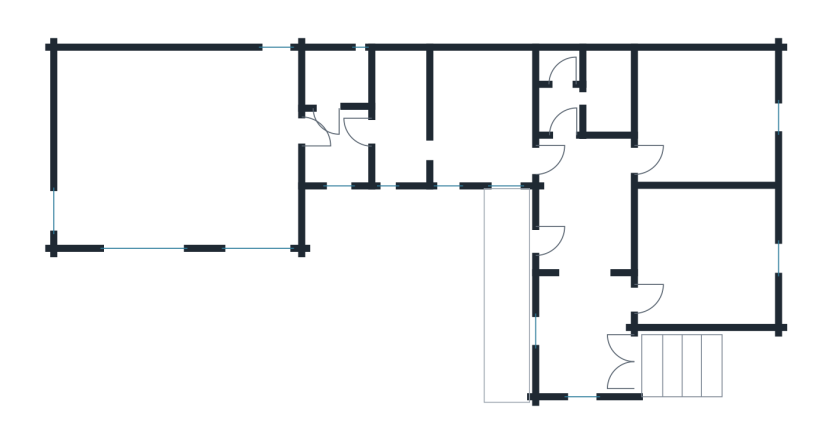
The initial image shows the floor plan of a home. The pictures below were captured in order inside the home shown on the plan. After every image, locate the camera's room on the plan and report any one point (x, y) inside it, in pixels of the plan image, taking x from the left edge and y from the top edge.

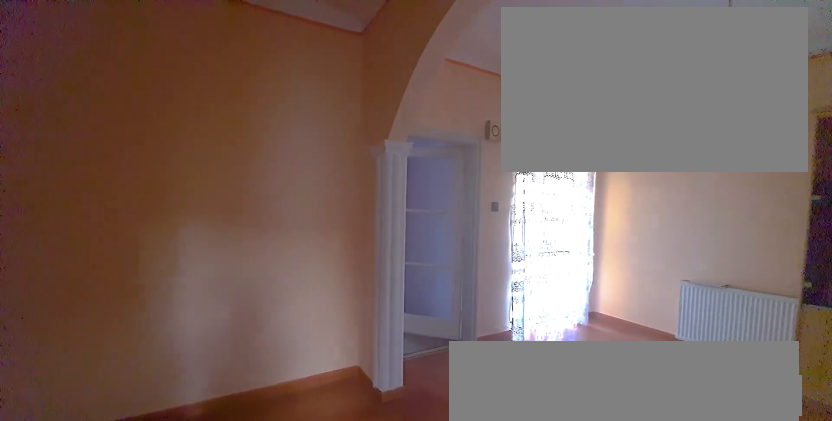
(585, 277)
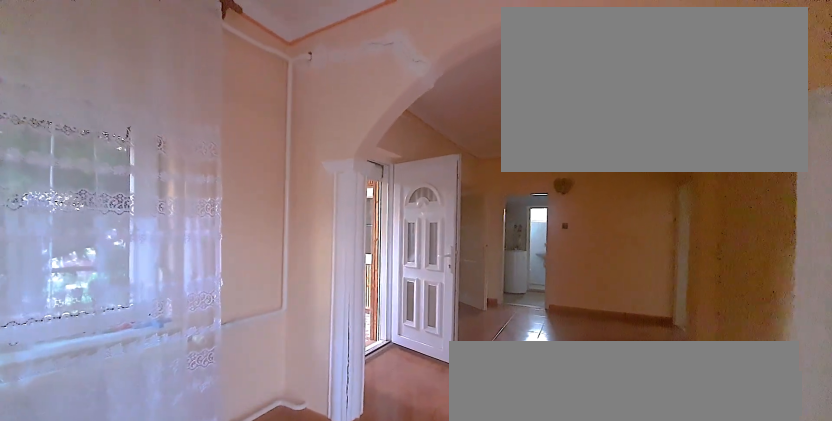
(586, 277)
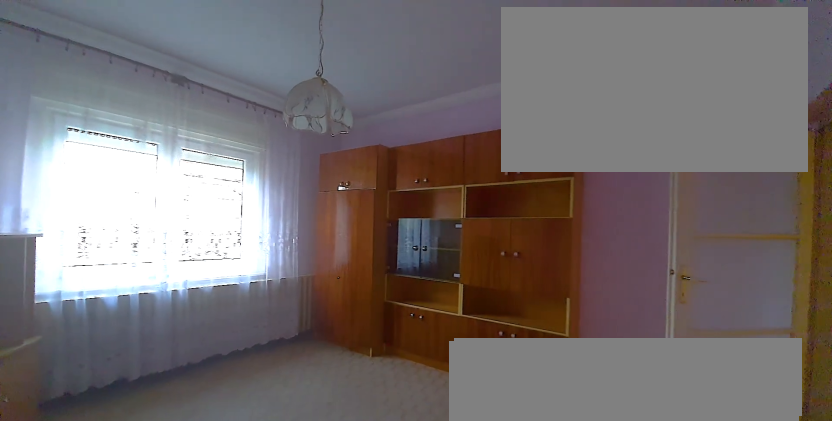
(705, 260)
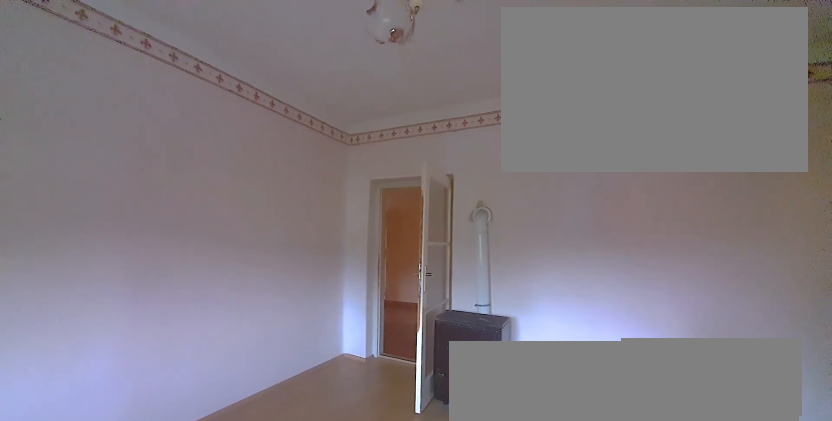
(705, 125)
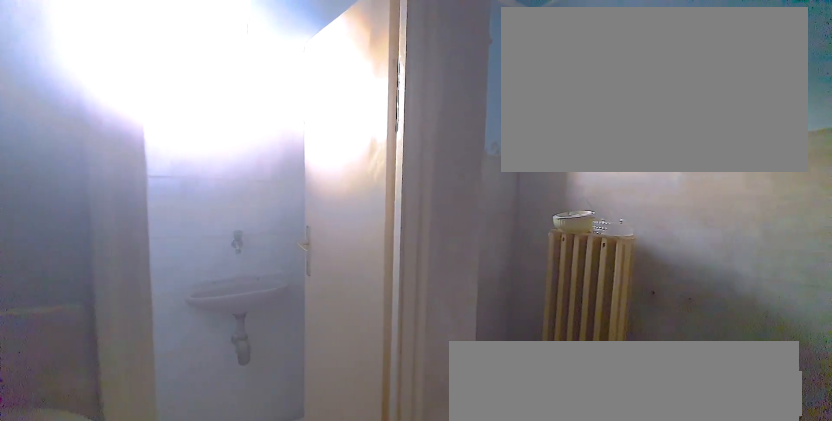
(579, 97)
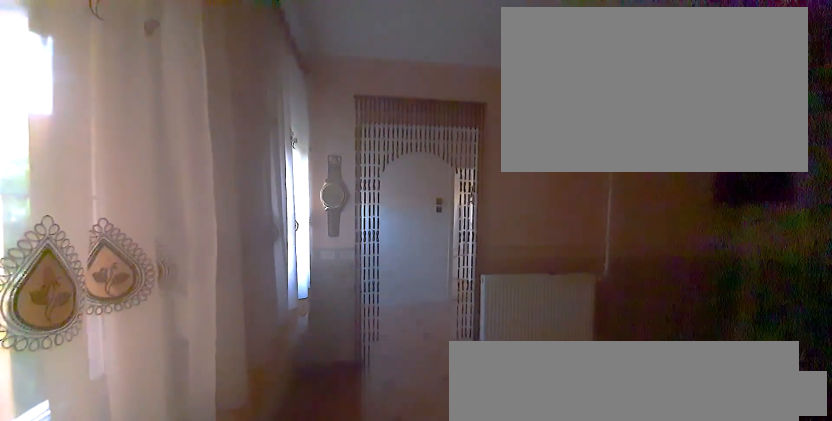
(483, 117)
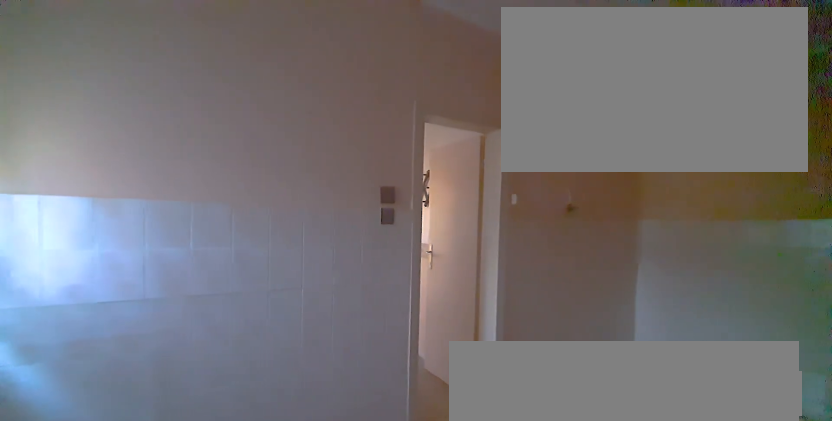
(400, 117)
